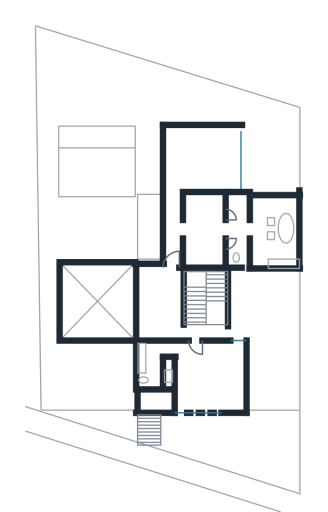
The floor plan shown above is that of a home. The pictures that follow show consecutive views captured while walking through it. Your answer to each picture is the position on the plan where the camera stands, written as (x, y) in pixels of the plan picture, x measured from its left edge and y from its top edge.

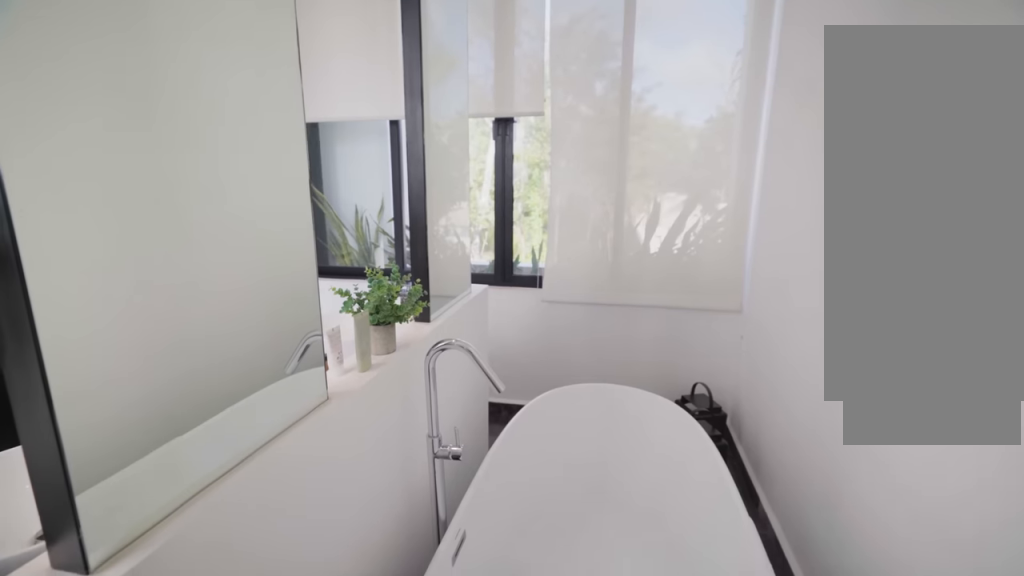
(283, 245)
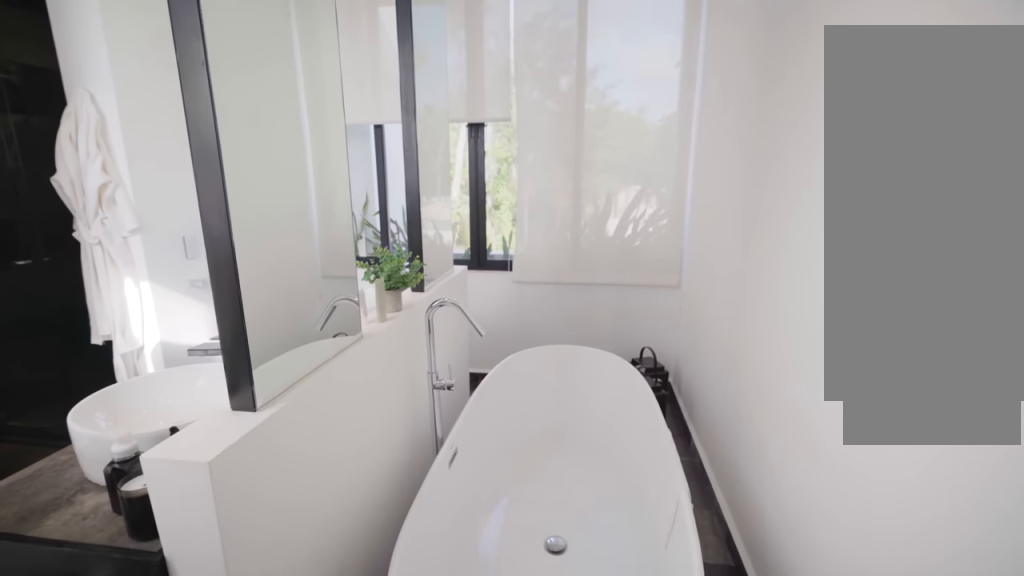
(283, 245)
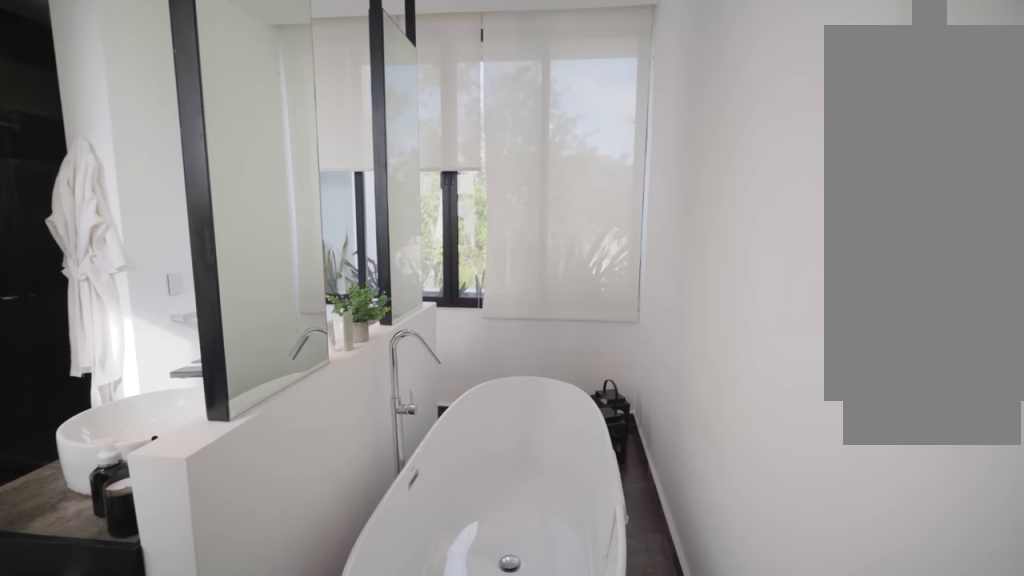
(283, 250)
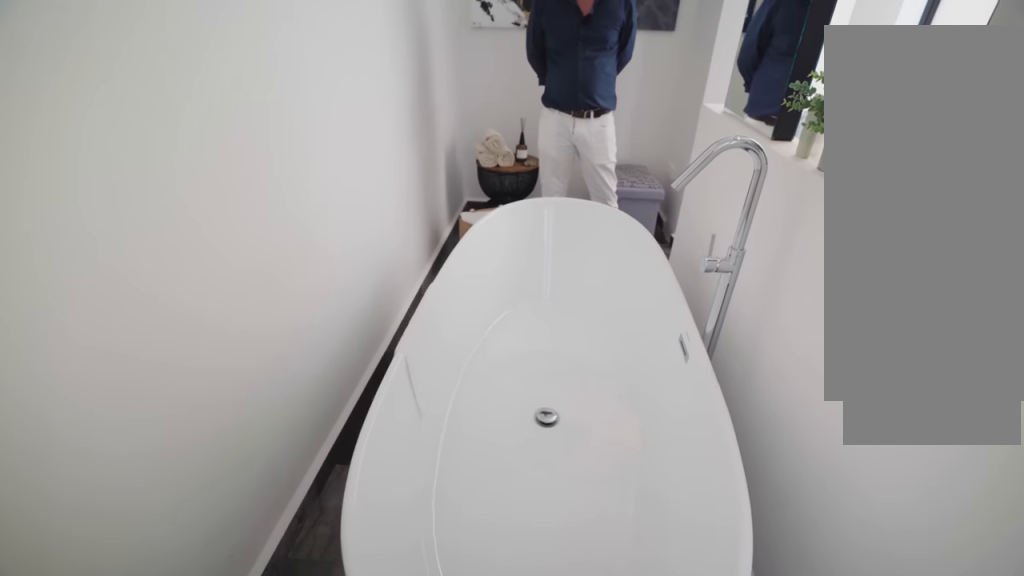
(282, 211)
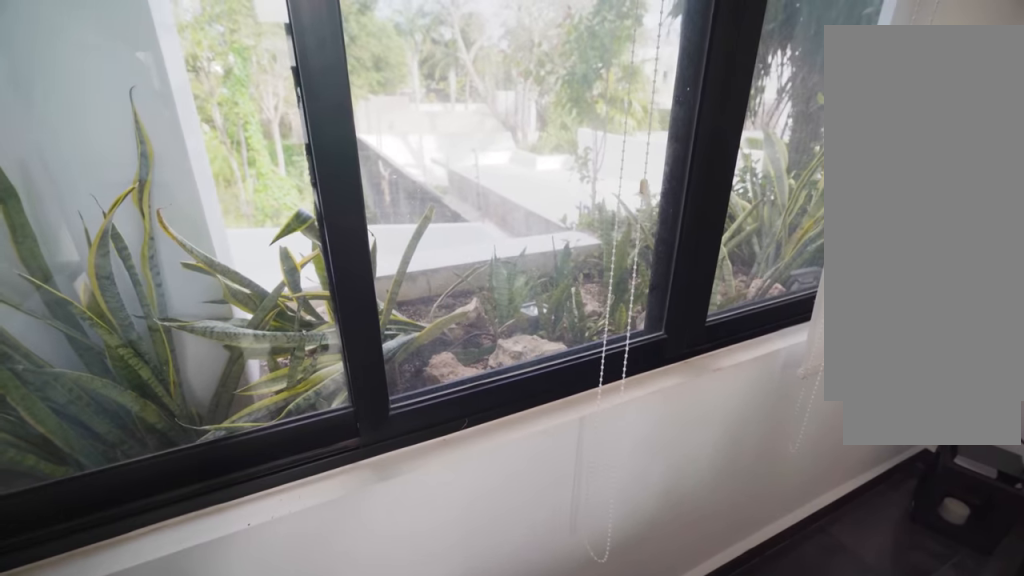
(259, 209)
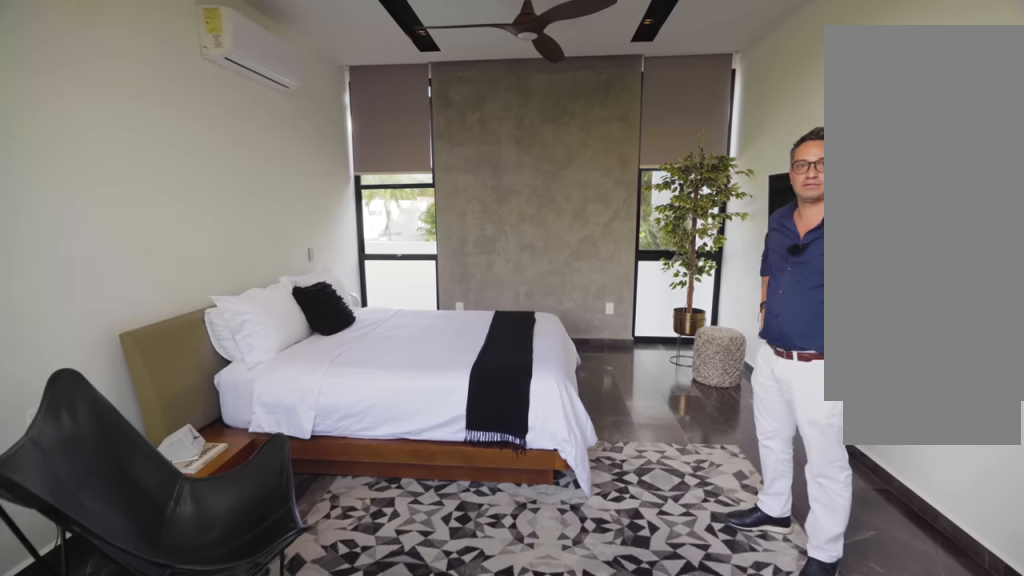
(168, 179)
